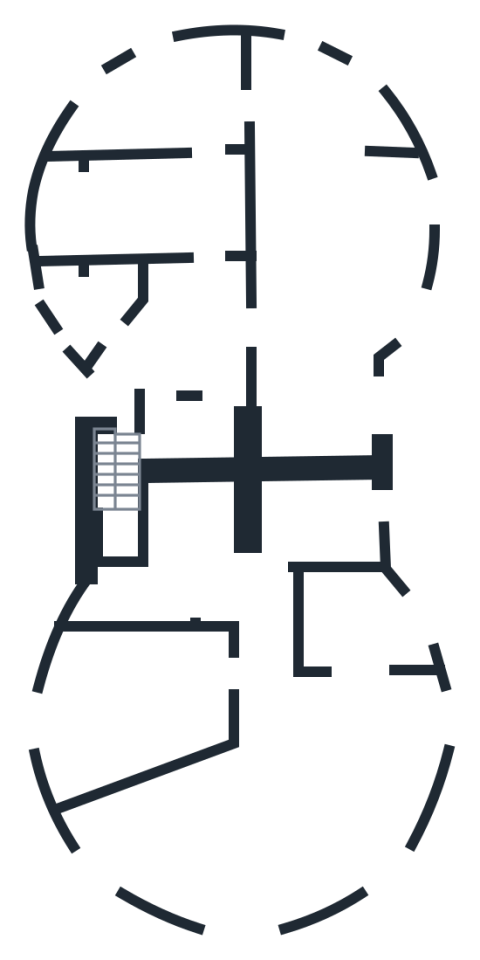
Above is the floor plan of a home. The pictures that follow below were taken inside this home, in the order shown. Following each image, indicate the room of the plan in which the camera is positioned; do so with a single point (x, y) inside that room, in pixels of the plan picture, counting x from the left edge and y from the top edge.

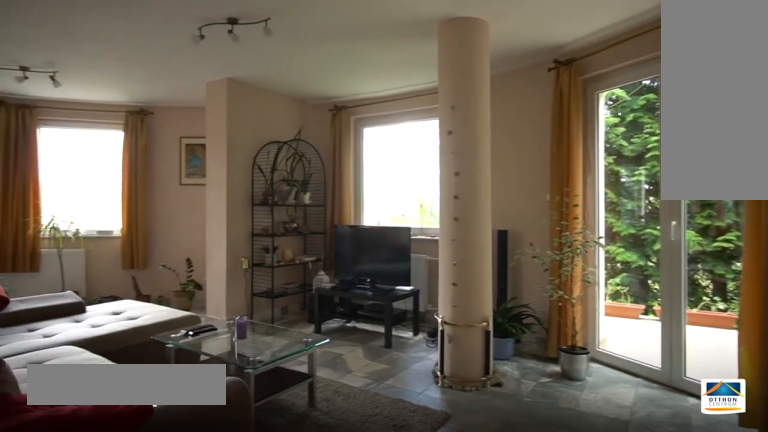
(344, 230)
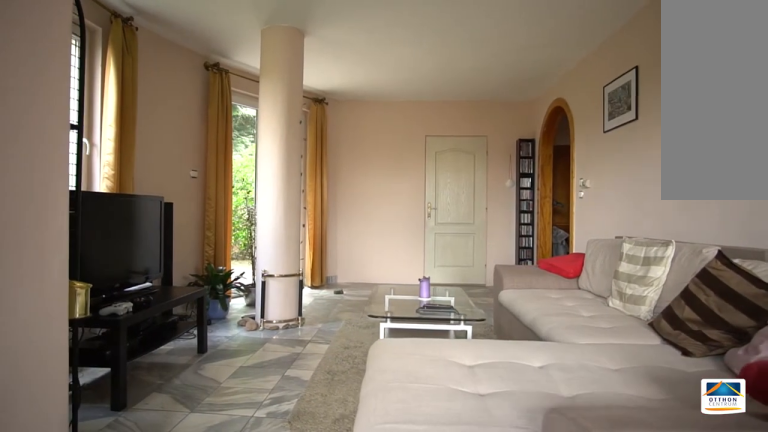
(343, 229)
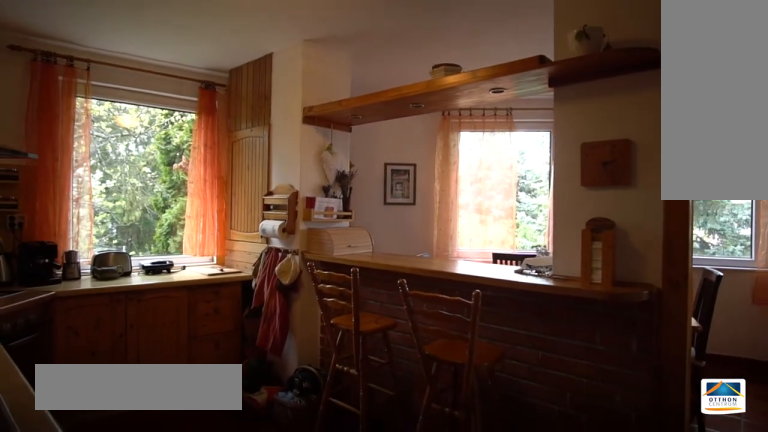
(155, 208)
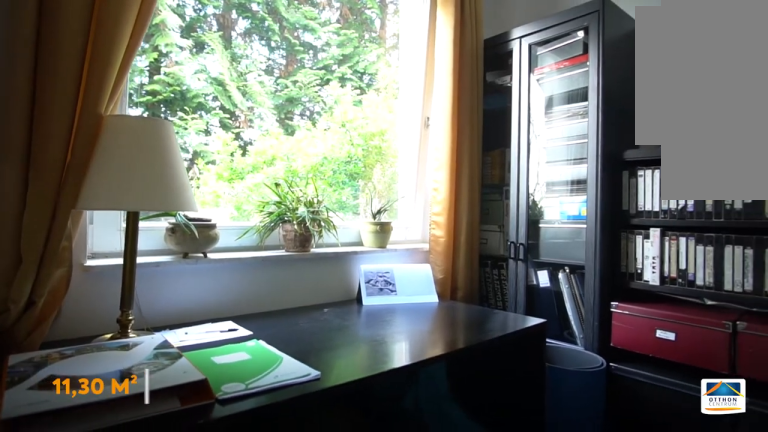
(320, 425)
